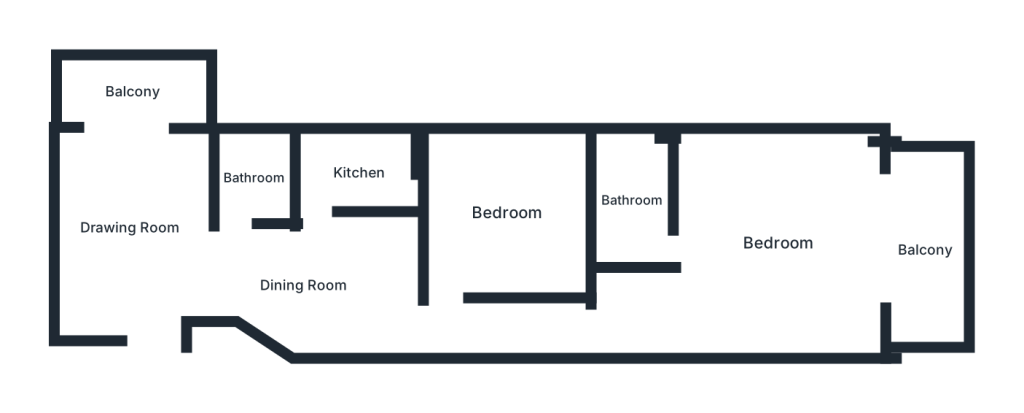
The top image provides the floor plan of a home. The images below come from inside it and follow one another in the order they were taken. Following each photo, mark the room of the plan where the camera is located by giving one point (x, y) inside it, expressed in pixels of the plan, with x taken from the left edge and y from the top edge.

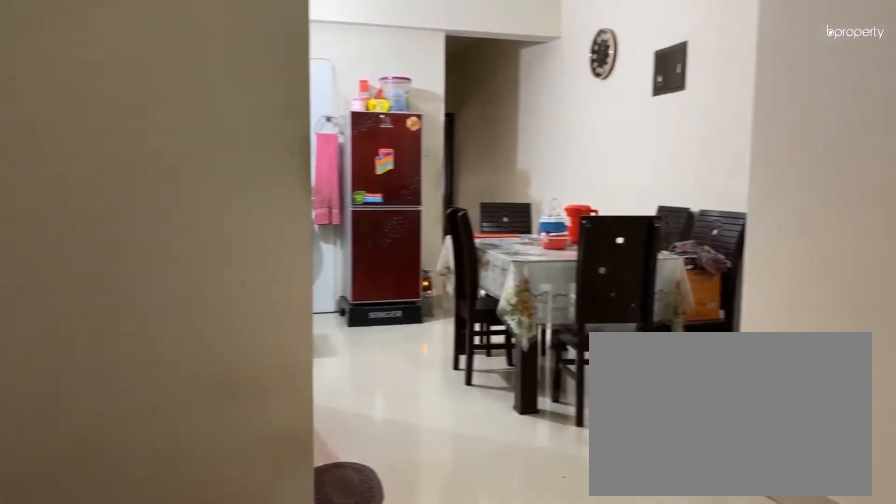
(127, 228)
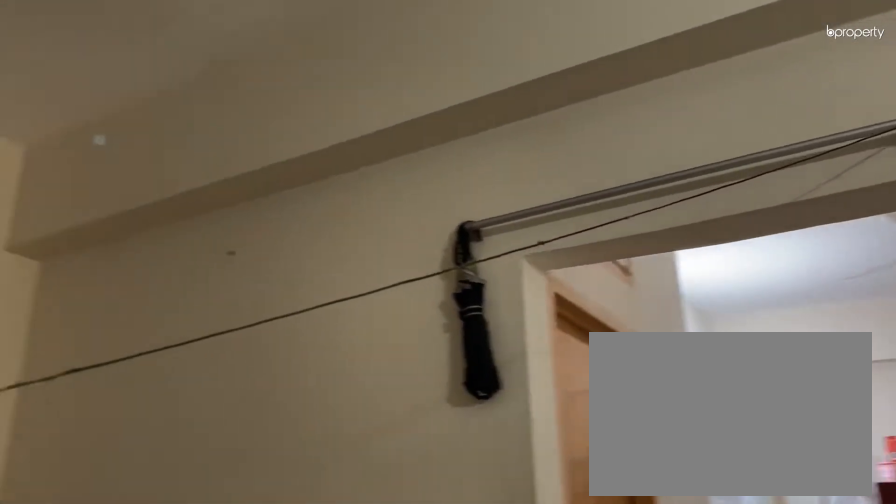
(127, 228)
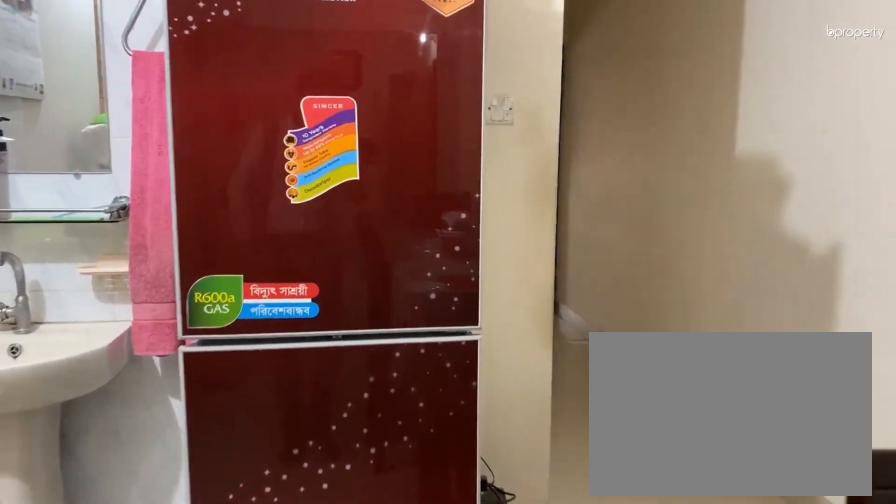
(302, 283)
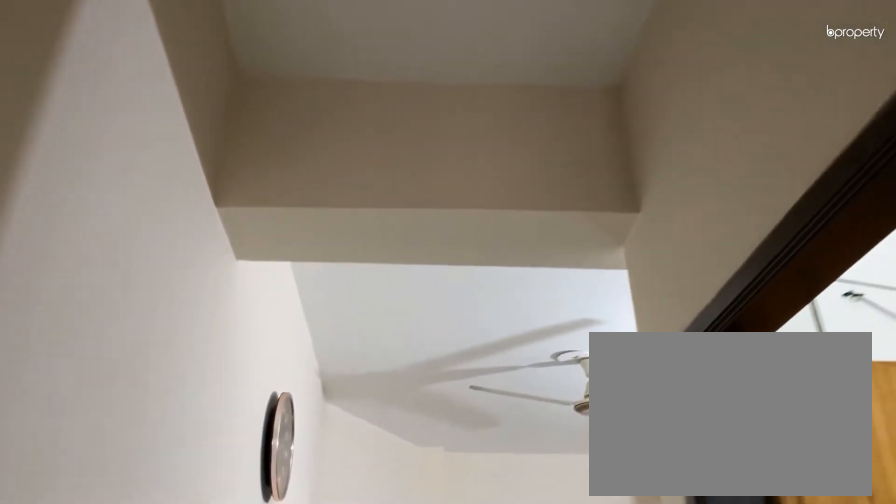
(302, 283)
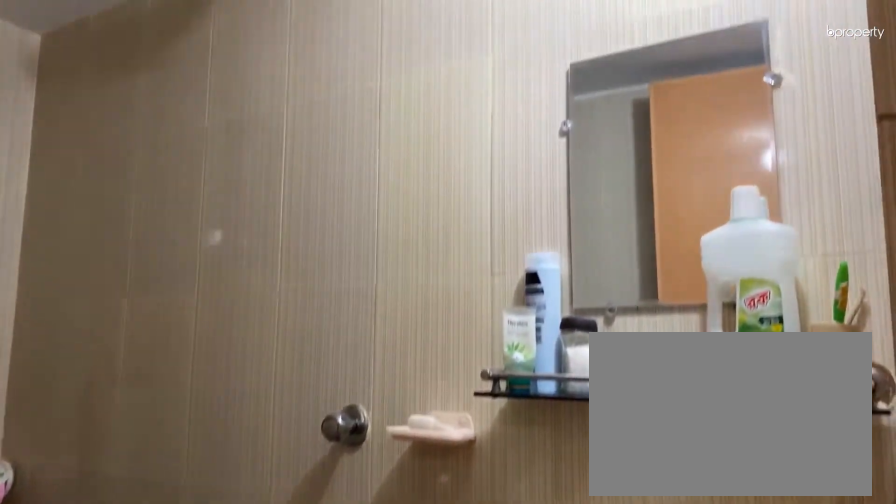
(252, 178)
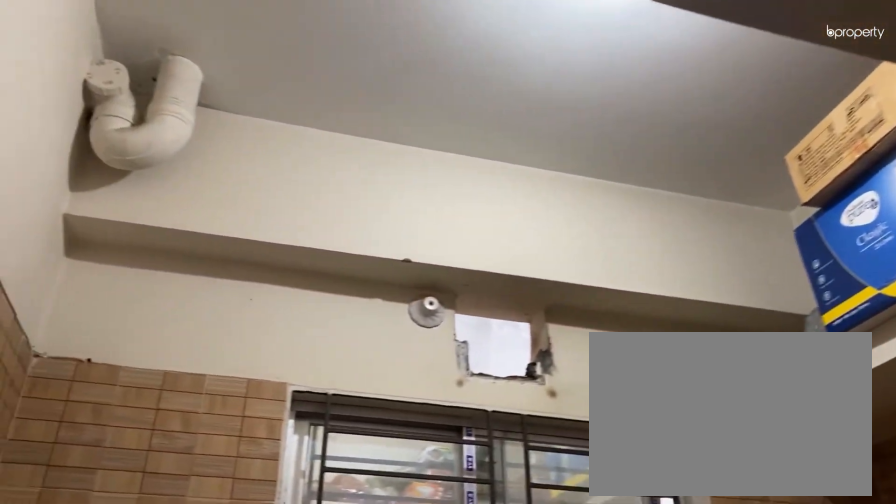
(360, 168)
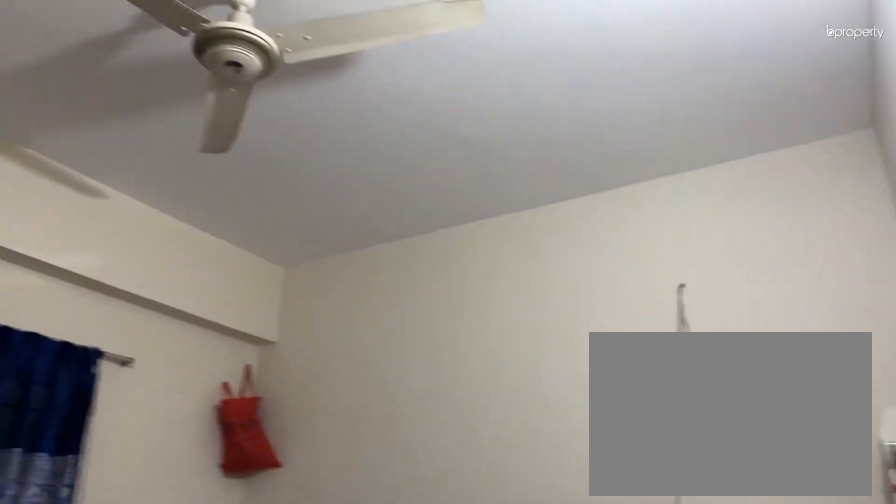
(505, 213)
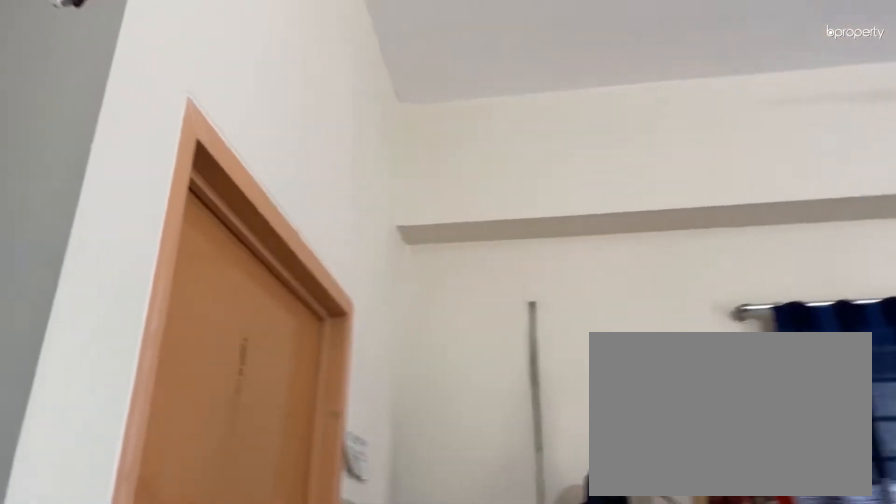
(778, 241)
